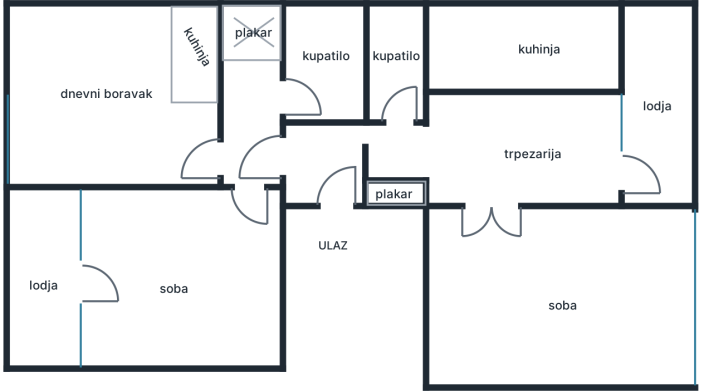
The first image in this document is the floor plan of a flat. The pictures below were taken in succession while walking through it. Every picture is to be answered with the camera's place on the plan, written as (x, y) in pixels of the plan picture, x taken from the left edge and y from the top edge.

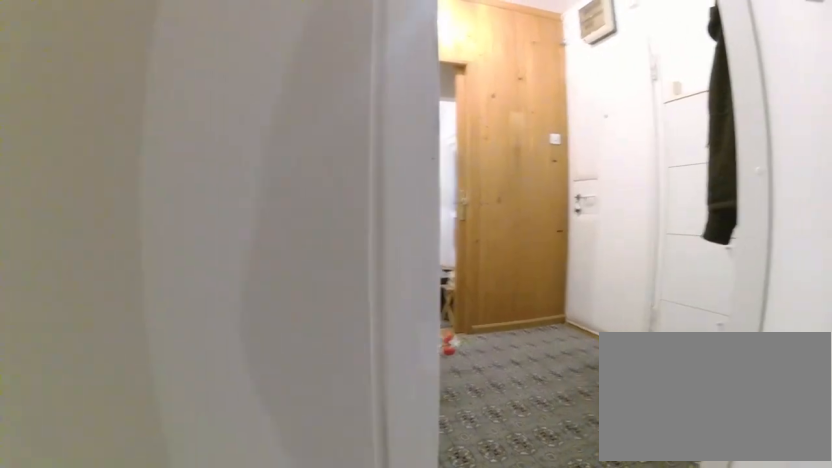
(247, 160)
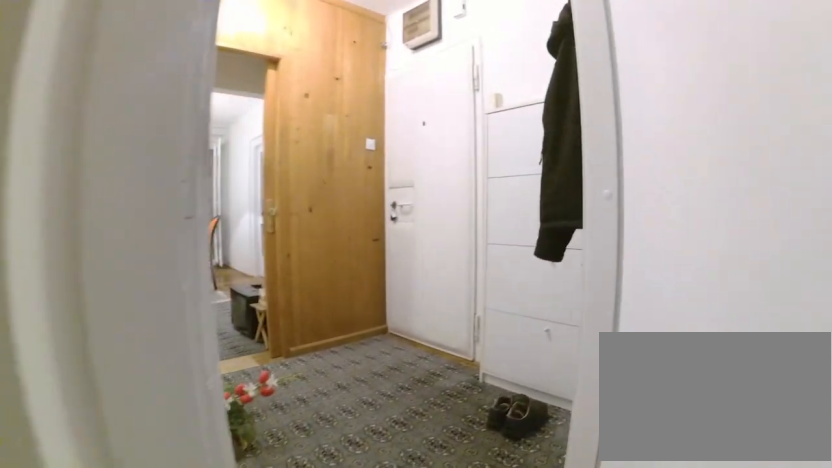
(252, 158)
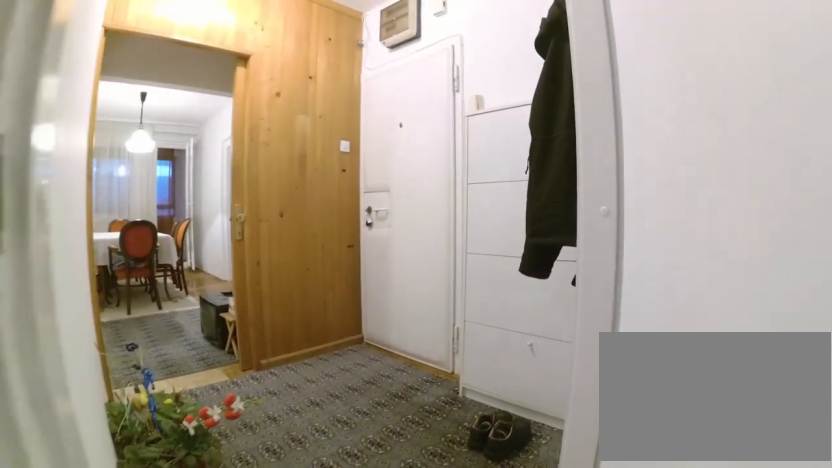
(256, 158)
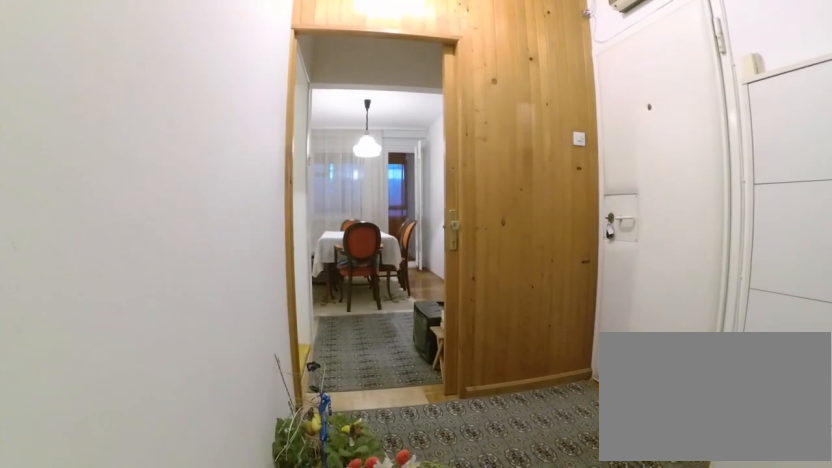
(270, 161)
